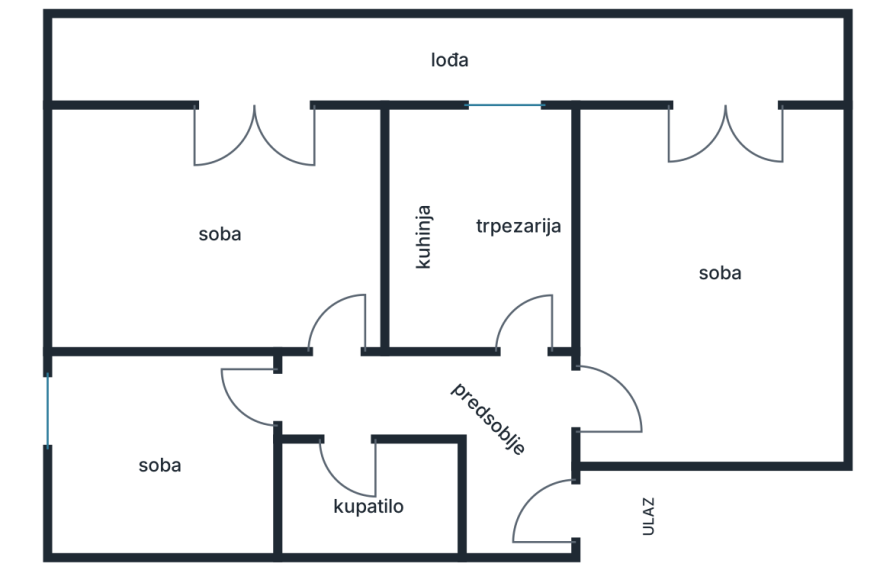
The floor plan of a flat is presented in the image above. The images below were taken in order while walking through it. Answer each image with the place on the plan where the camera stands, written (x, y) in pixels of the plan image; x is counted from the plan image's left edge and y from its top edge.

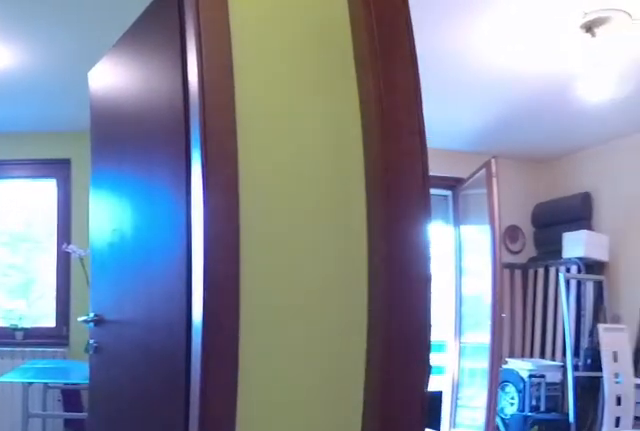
(517, 416)
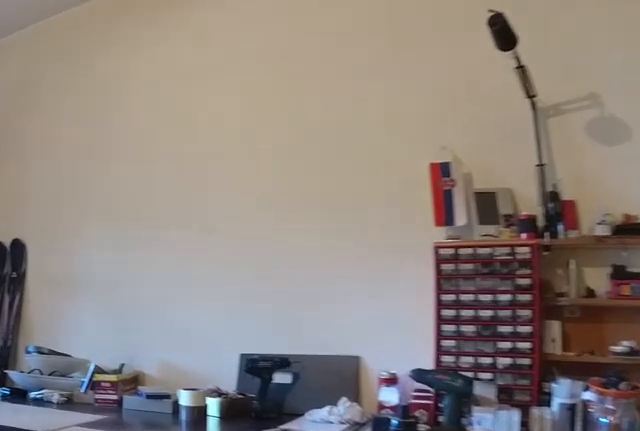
(654, 353)
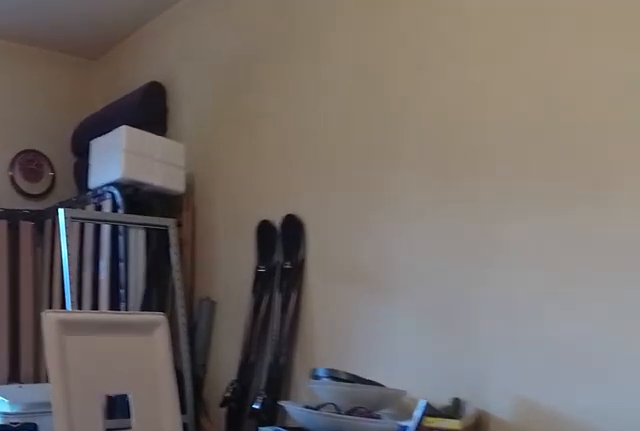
(664, 343)
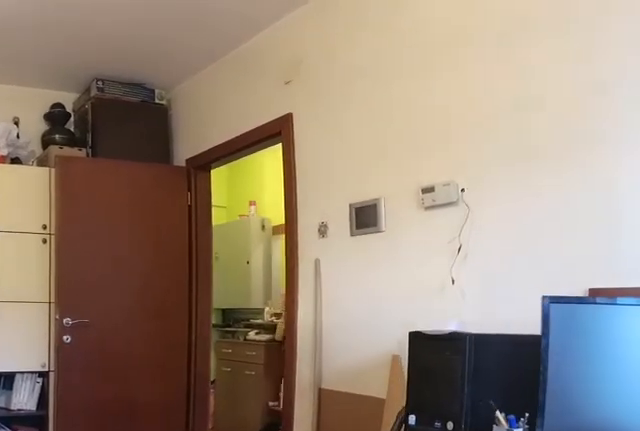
(714, 124)
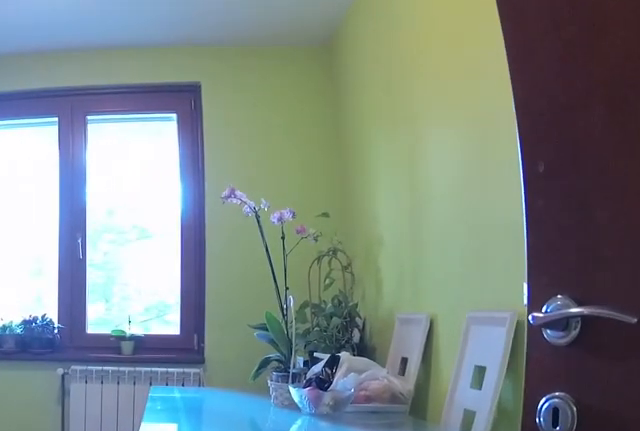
(550, 398)
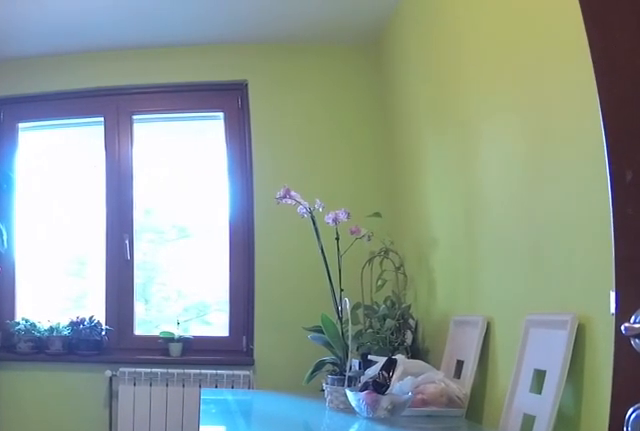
(550, 398)
